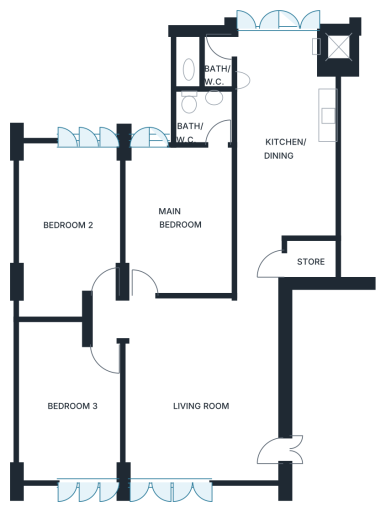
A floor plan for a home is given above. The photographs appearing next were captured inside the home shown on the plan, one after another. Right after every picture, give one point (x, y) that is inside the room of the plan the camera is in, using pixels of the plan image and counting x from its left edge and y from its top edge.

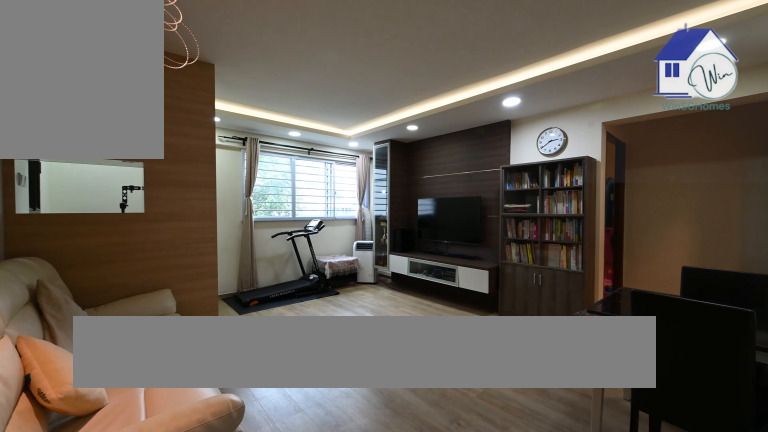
(205, 388)
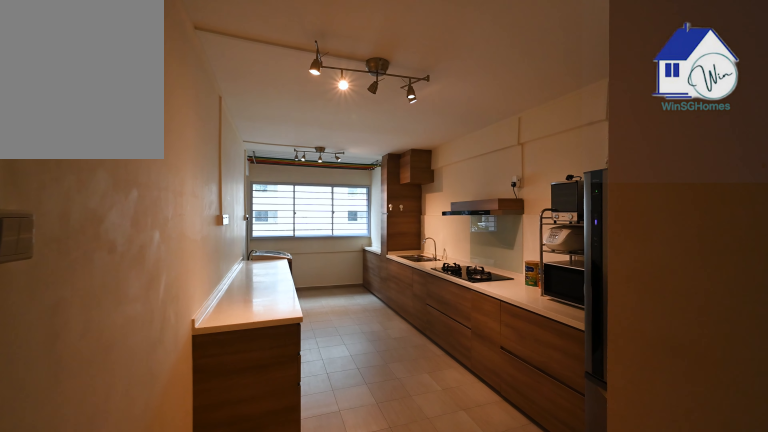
(285, 133)
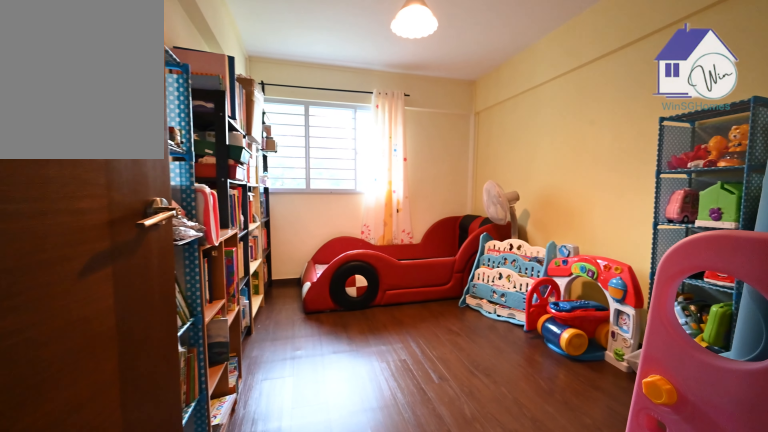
(69, 402)
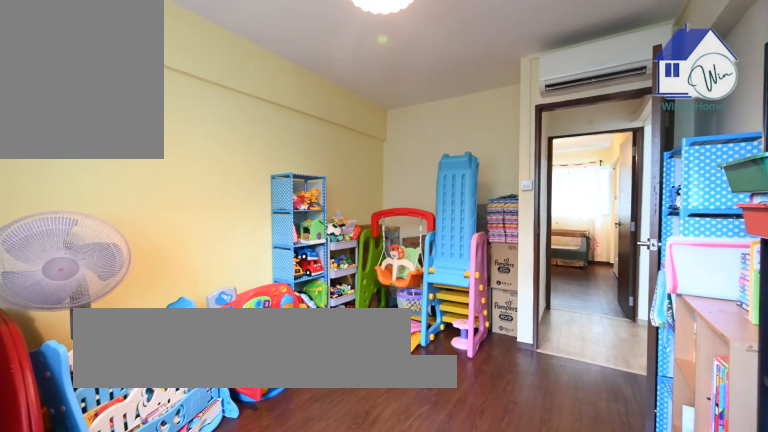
(69, 401)
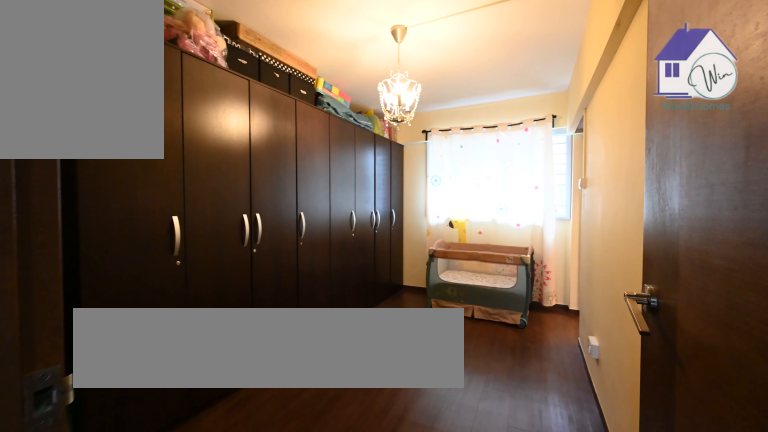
(69, 234)
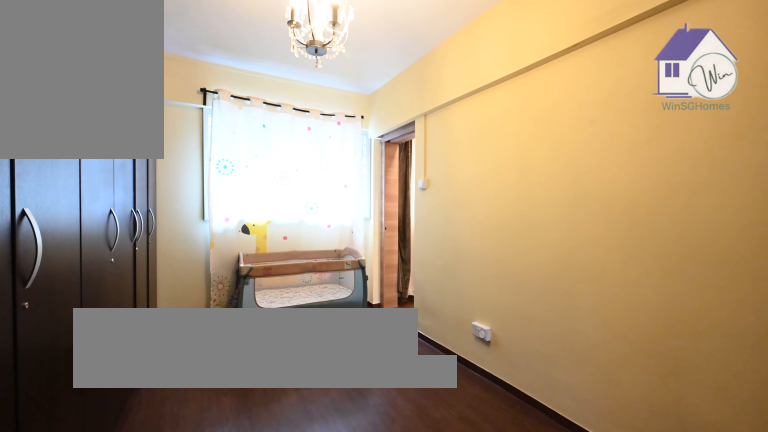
(69, 233)
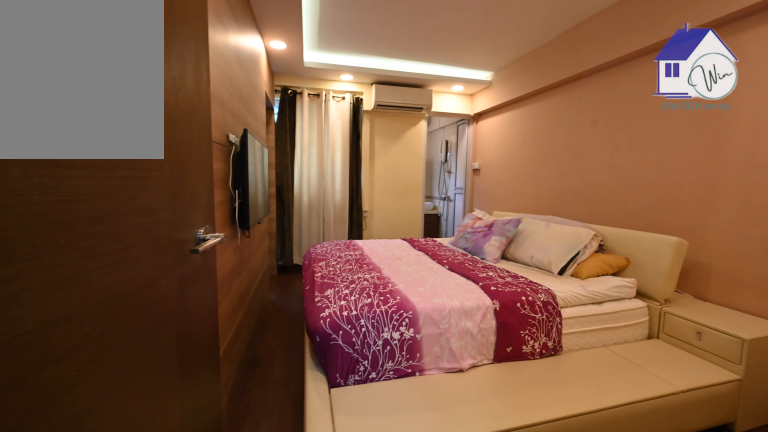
(178, 221)
